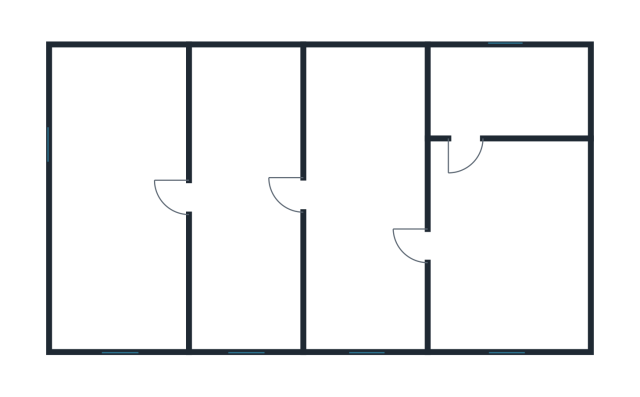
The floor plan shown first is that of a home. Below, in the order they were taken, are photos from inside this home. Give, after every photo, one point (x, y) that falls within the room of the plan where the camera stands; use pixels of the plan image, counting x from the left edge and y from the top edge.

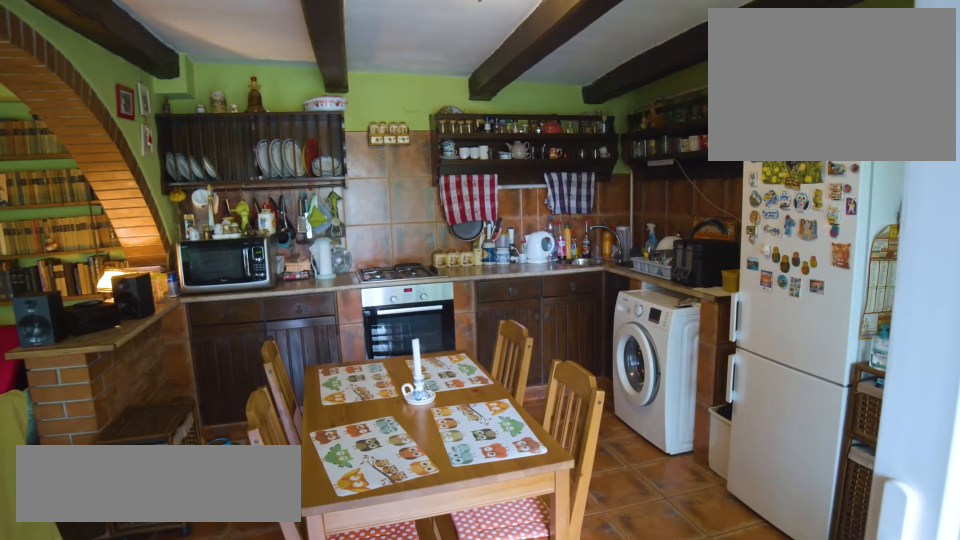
(363, 196)
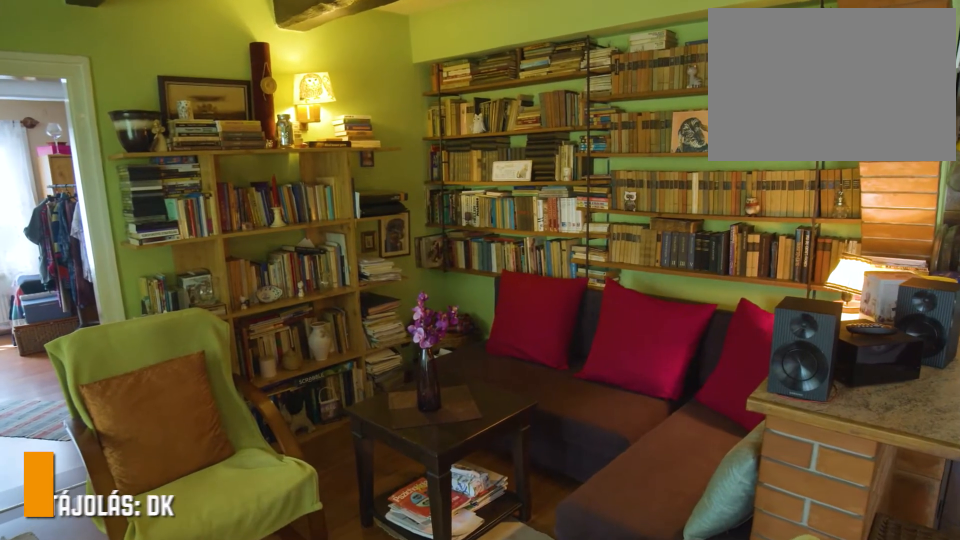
(247, 195)
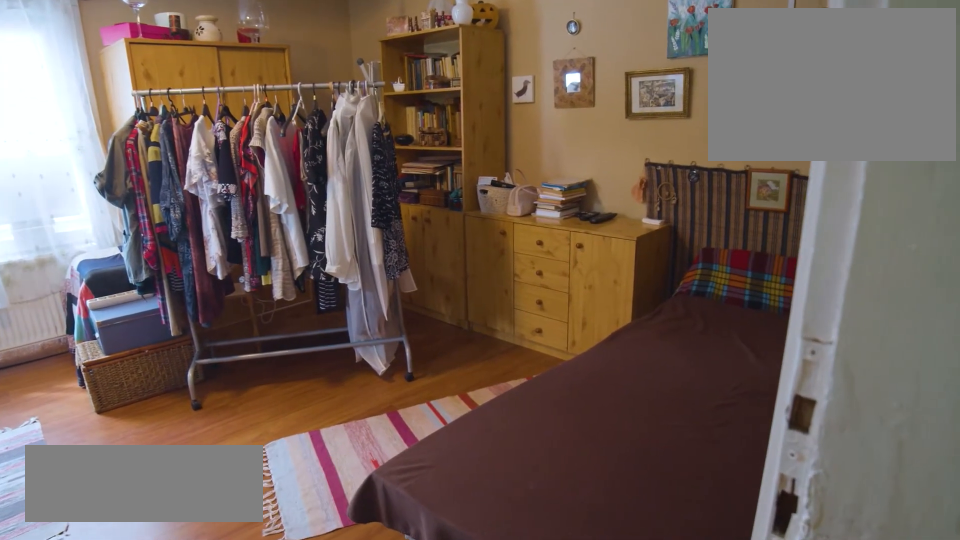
(122, 196)
